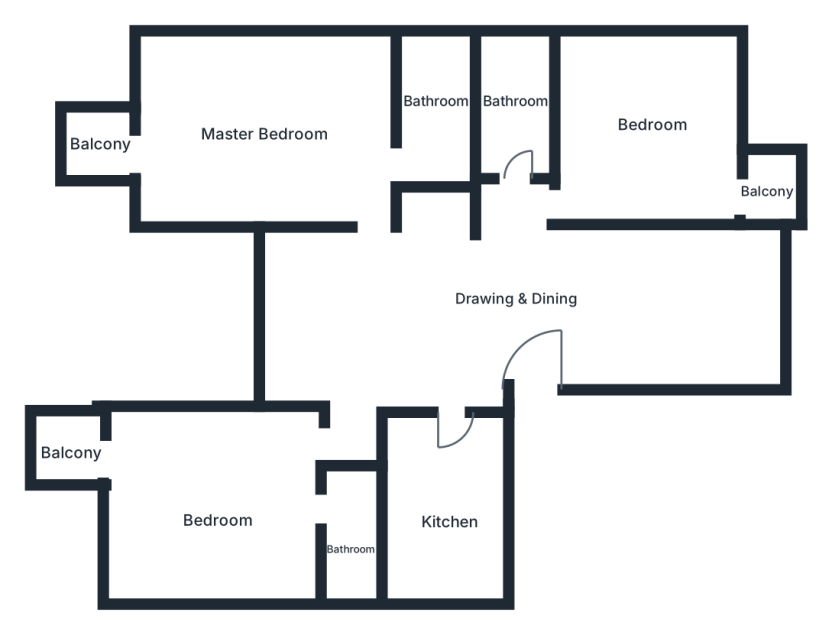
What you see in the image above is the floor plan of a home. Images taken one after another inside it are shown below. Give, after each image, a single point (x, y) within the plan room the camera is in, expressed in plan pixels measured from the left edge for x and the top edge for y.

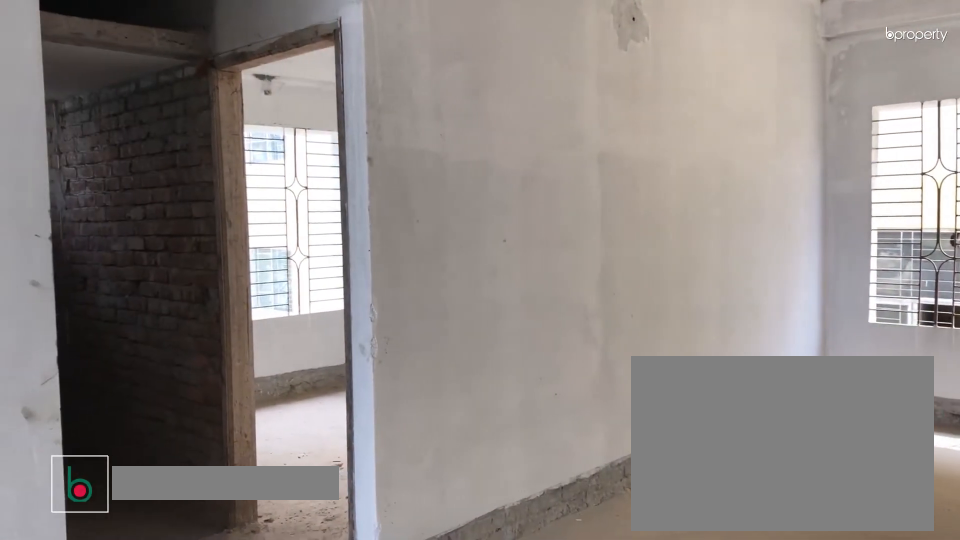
(670, 308)
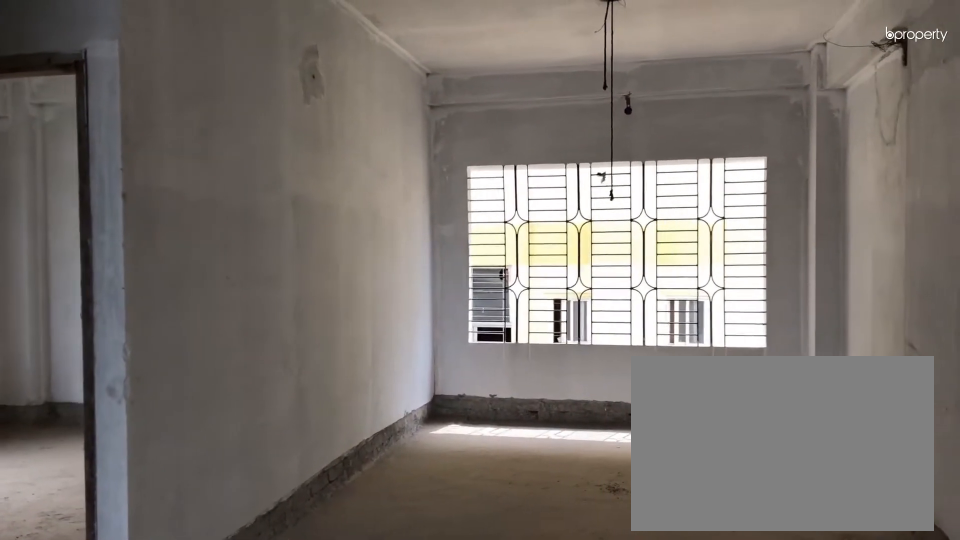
(670, 308)
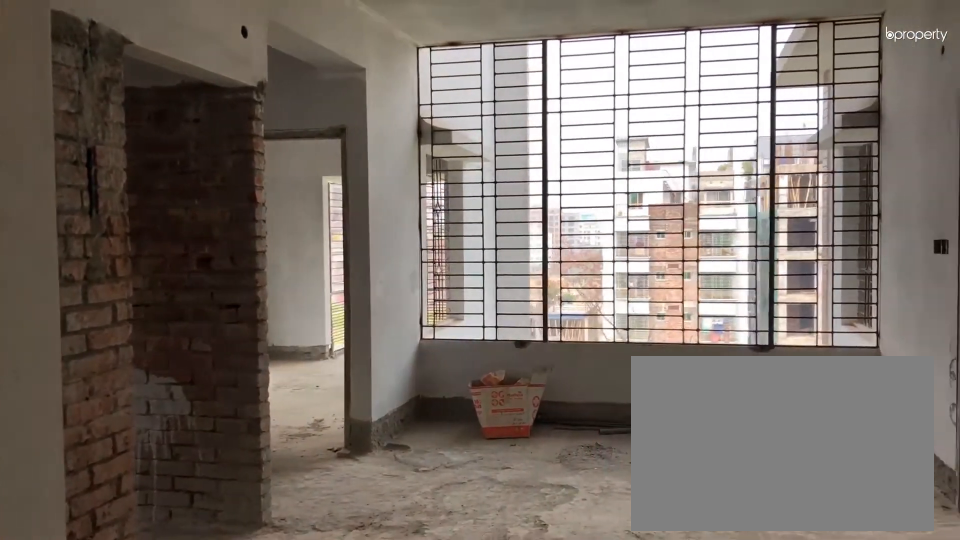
(377, 315)
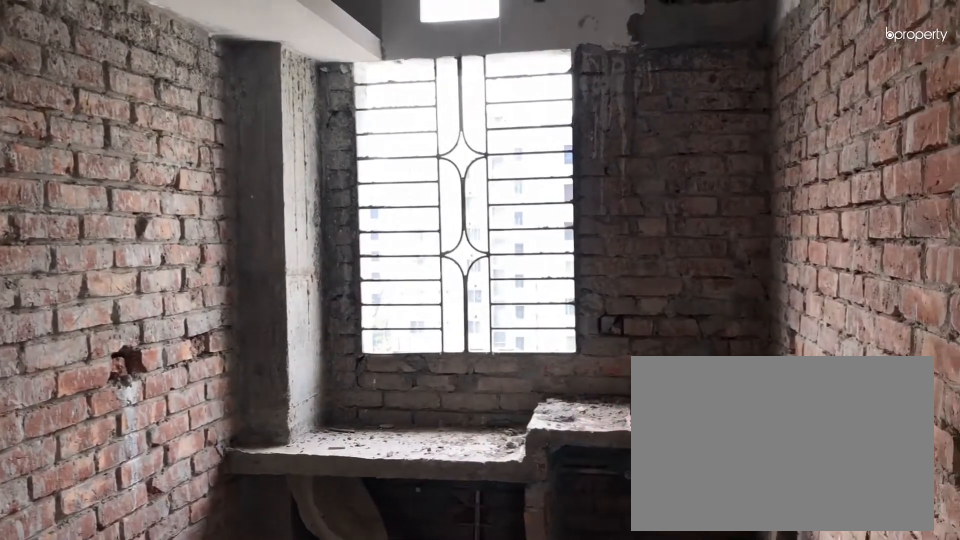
(442, 493)
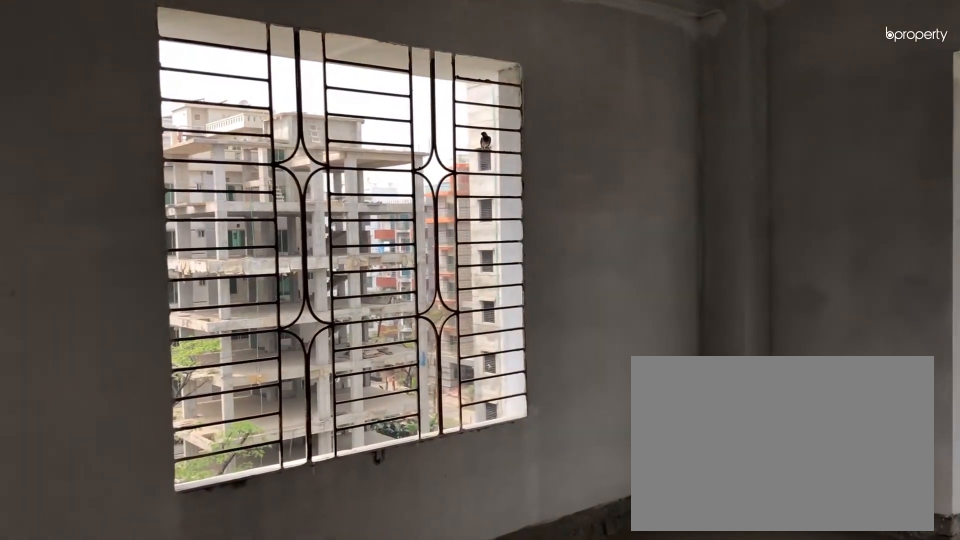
(224, 510)
